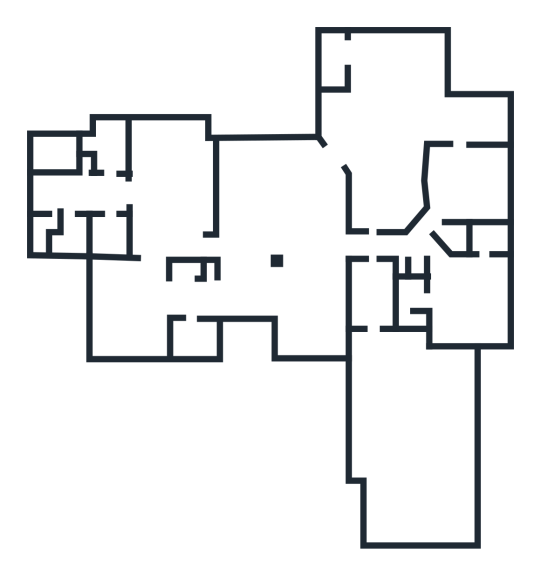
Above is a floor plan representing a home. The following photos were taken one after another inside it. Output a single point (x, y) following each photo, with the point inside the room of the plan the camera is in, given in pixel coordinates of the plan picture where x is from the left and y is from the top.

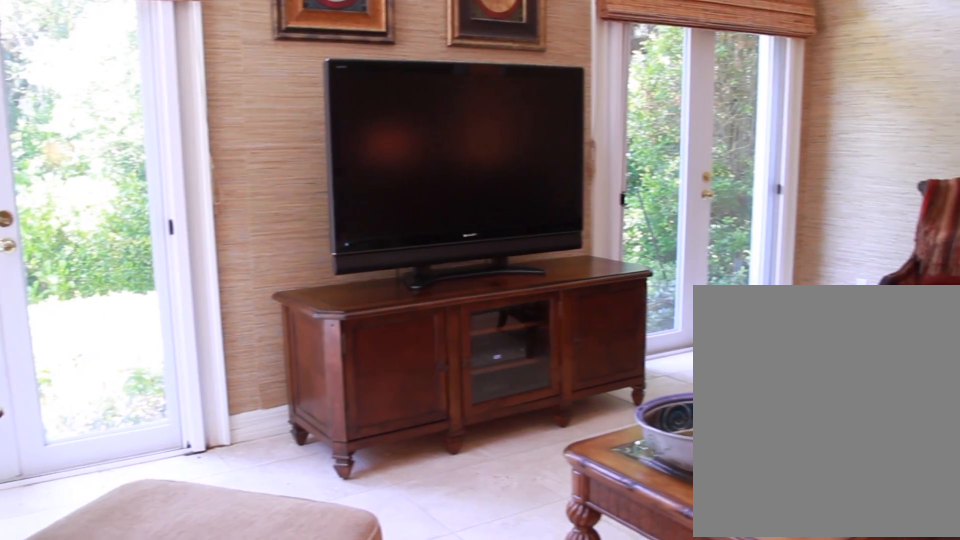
(396, 83)
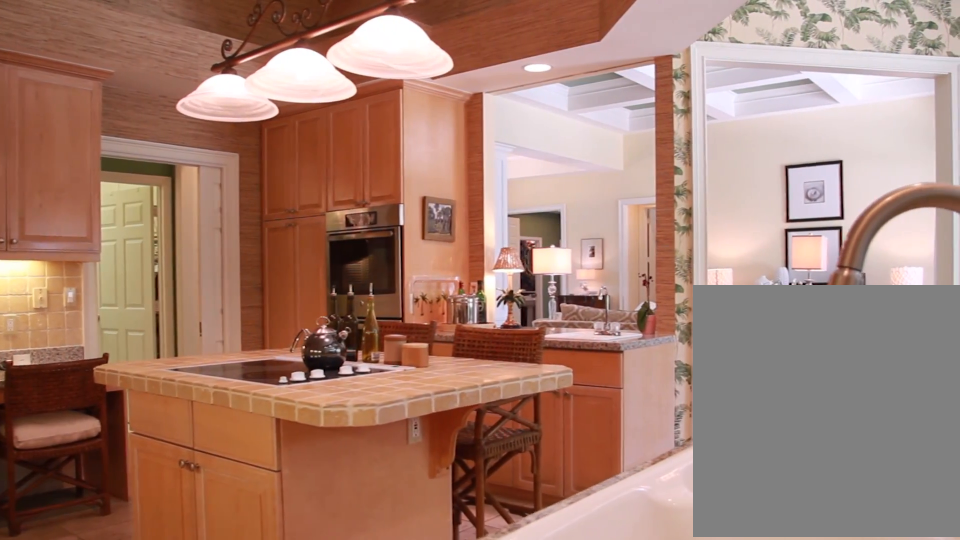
(396, 83)
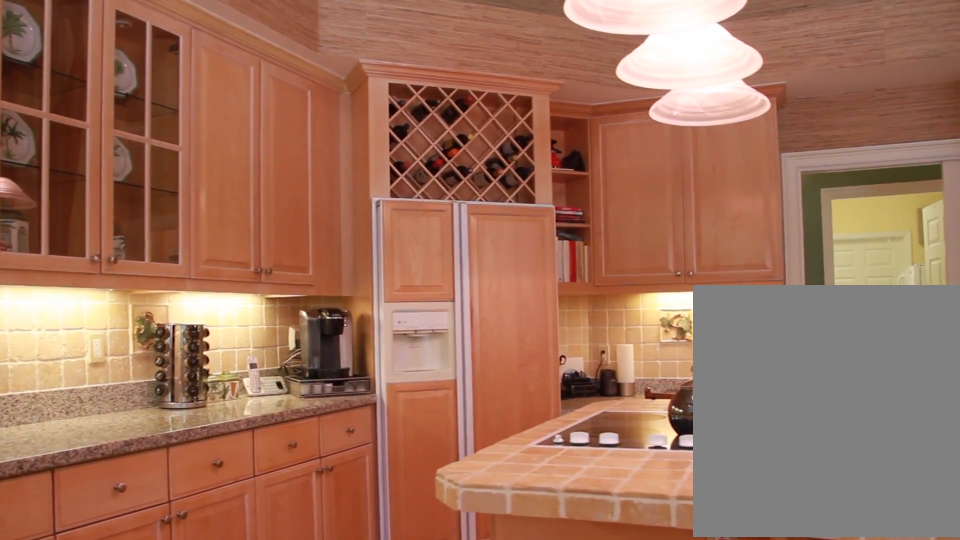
(385, 183)
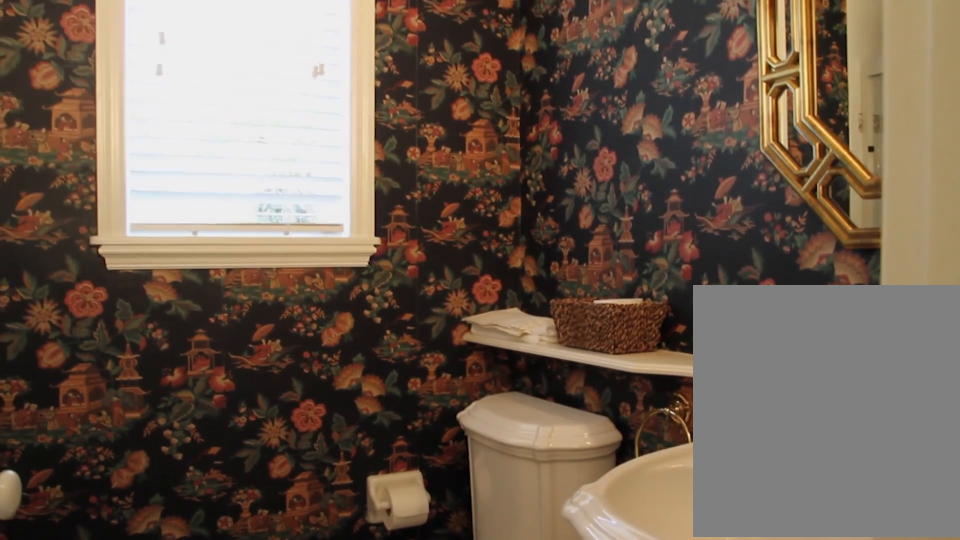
(192, 328)
